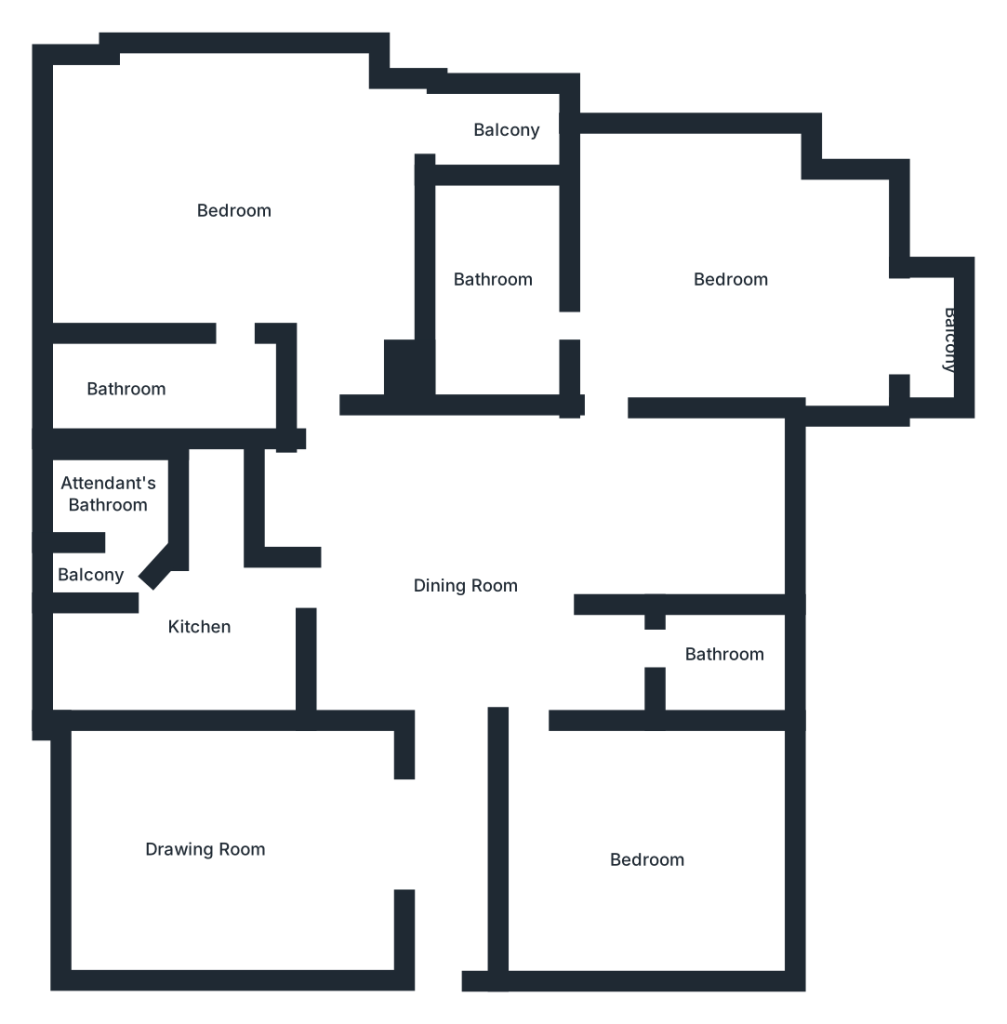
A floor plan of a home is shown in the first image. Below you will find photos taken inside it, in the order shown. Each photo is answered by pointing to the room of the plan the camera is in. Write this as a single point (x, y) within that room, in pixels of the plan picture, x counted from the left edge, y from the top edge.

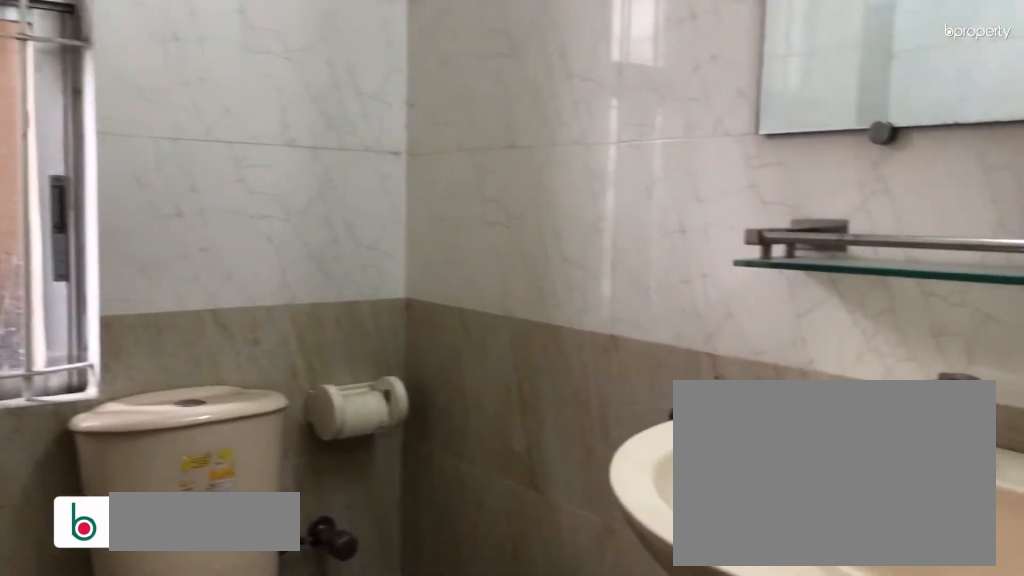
(720, 651)
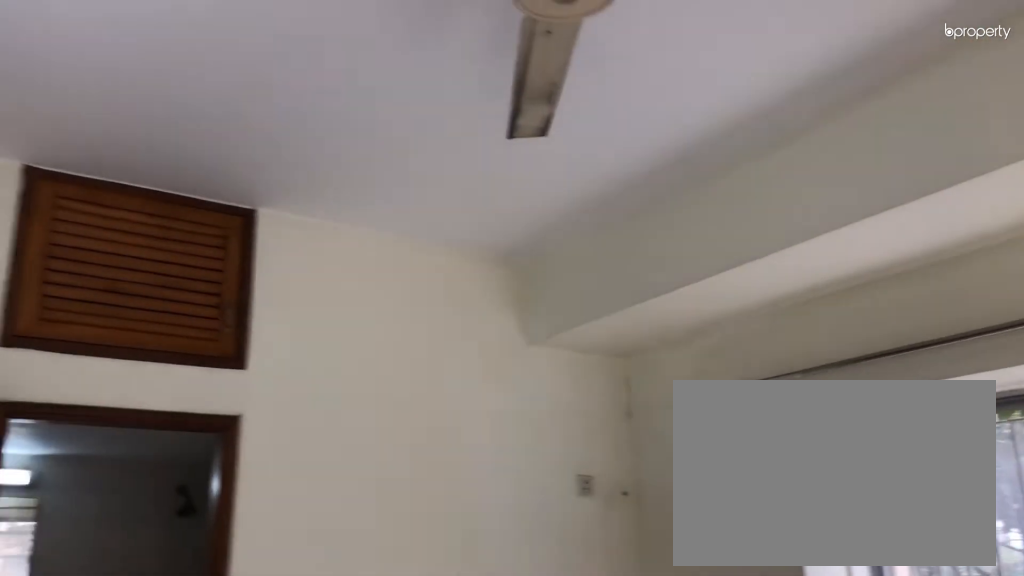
(733, 270)
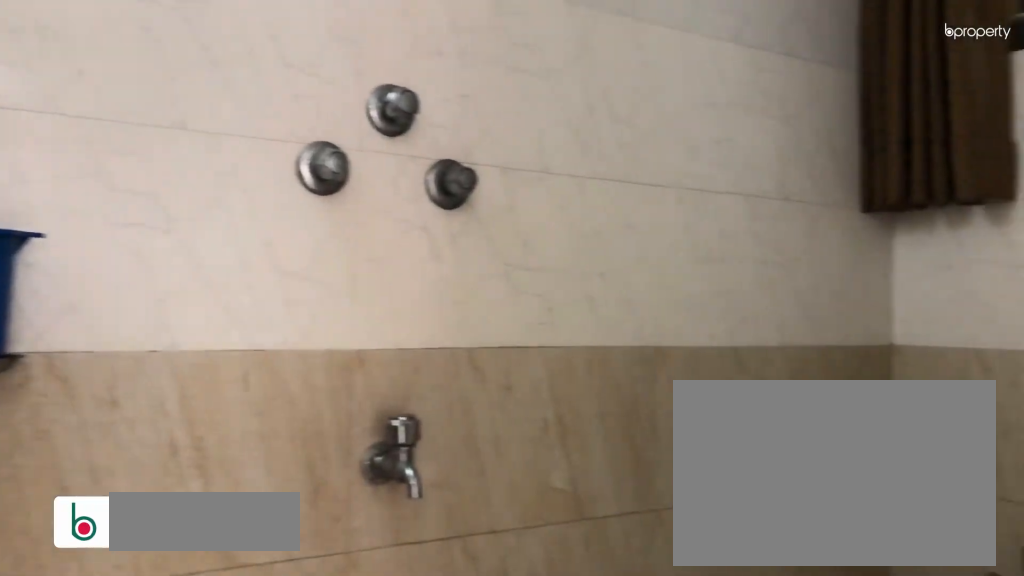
(495, 283)
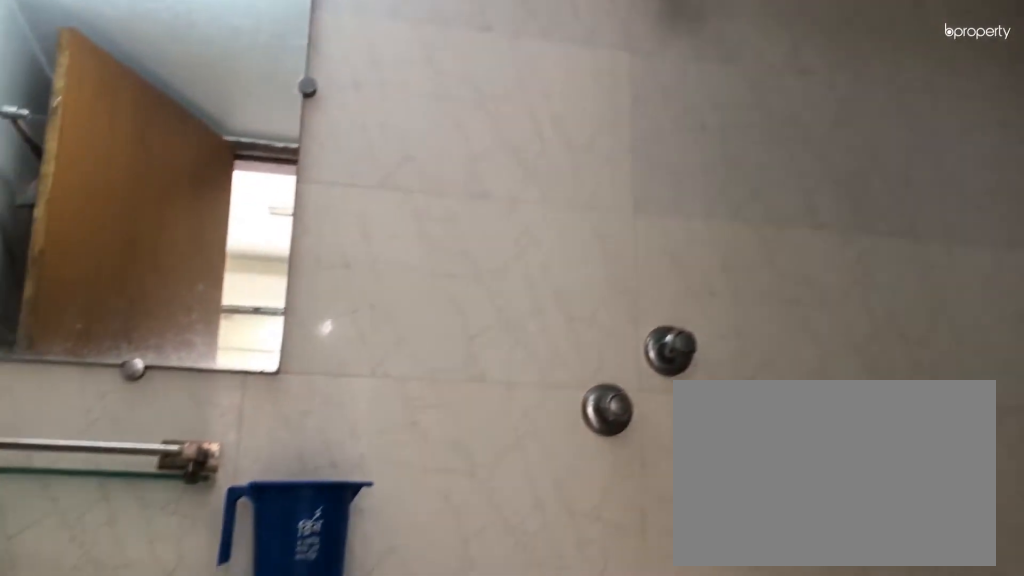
(495, 283)
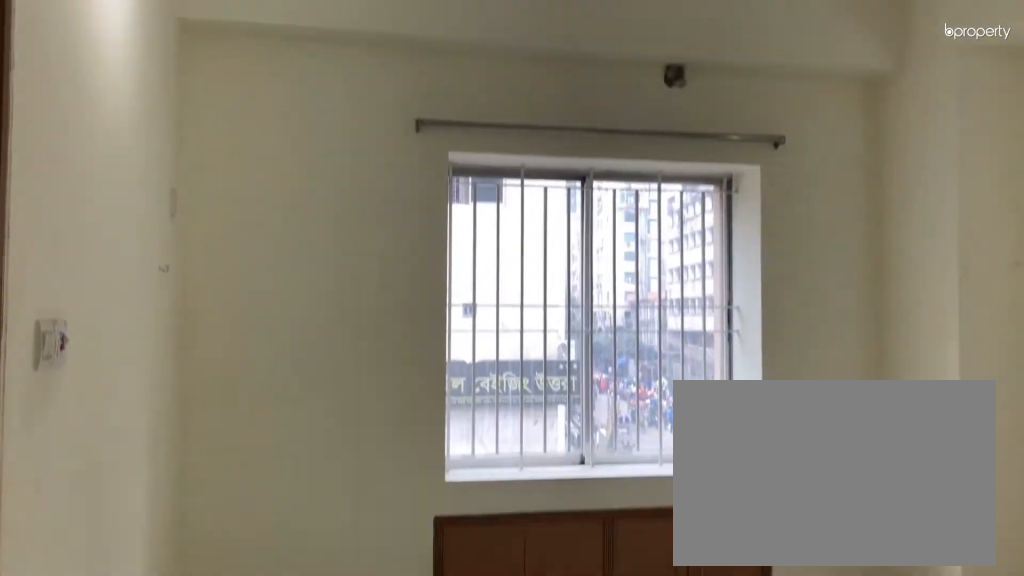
(223, 207)
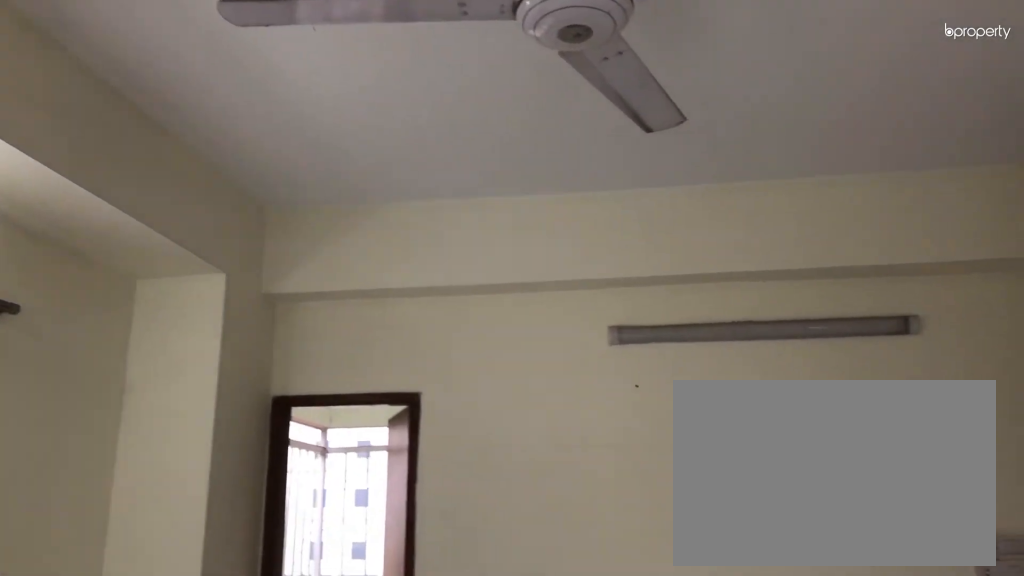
(223, 207)
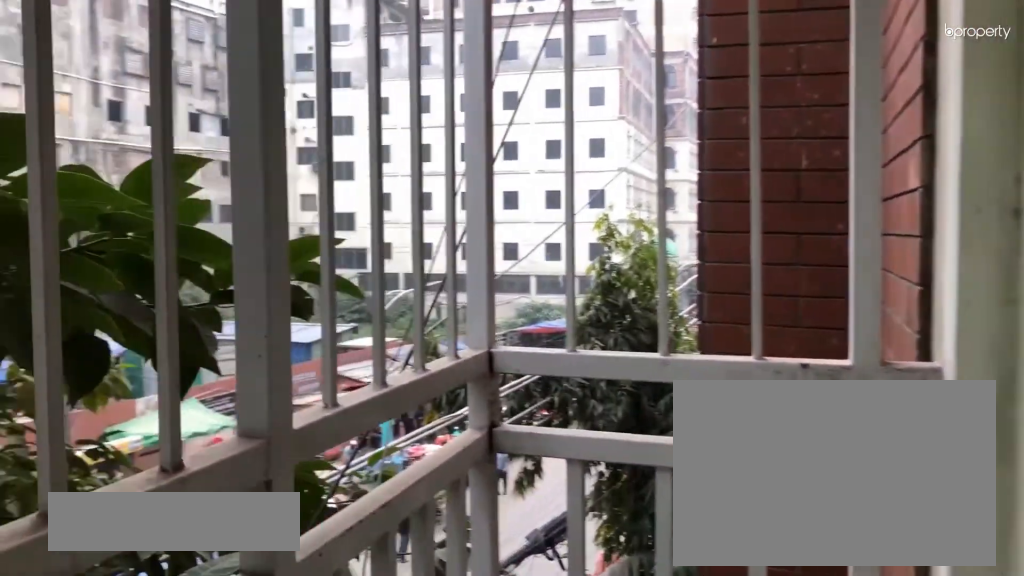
(511, 119)
